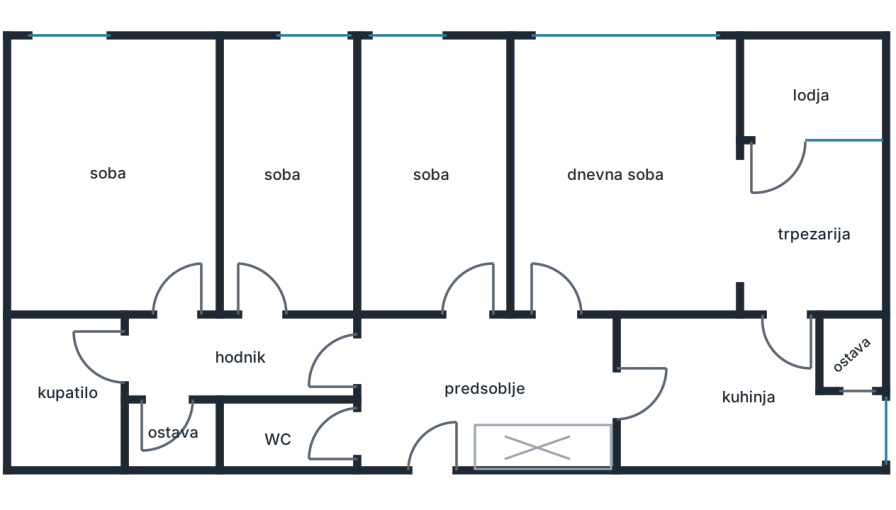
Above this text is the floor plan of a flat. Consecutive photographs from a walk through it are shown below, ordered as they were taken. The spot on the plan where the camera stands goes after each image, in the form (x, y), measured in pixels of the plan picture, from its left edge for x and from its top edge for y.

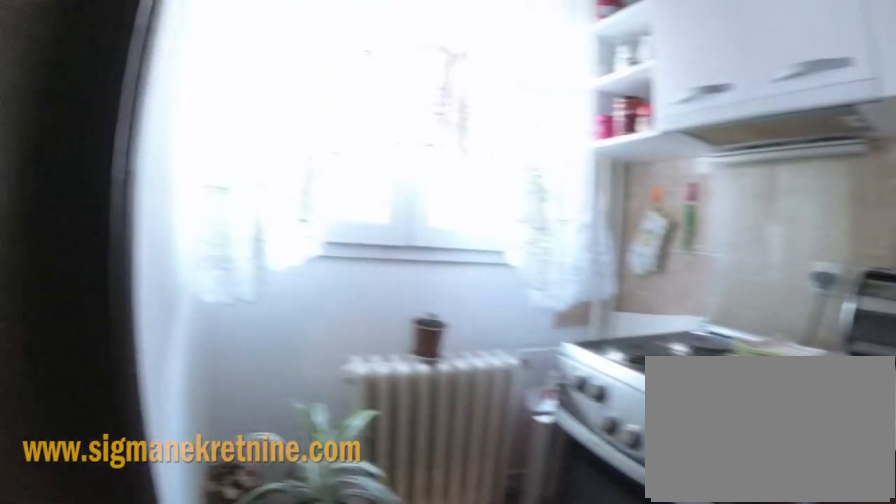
(758, 376)
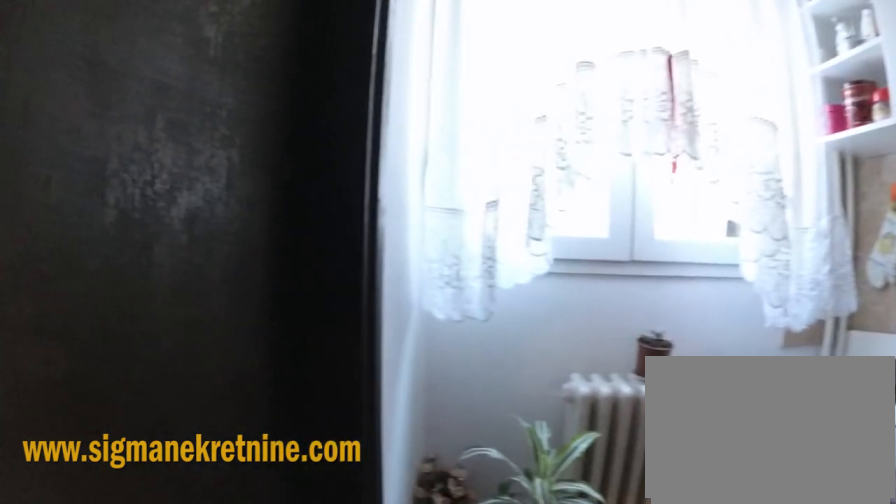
(752, 385)
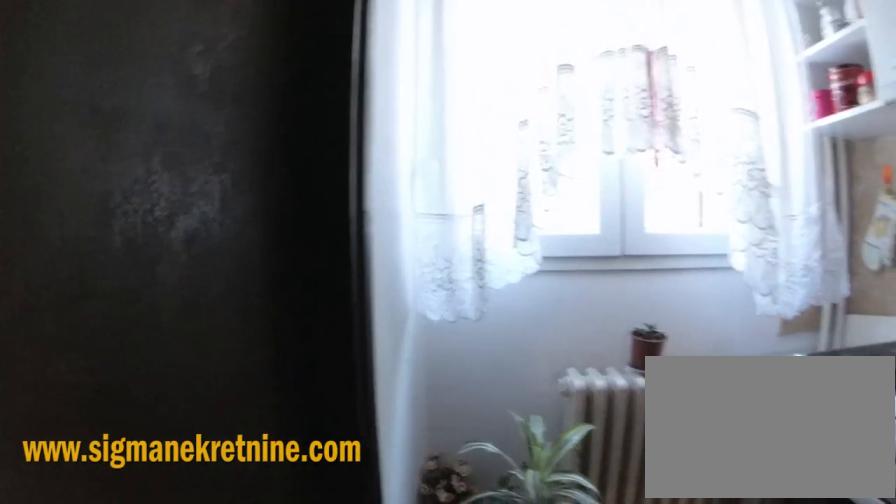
(753, 384)
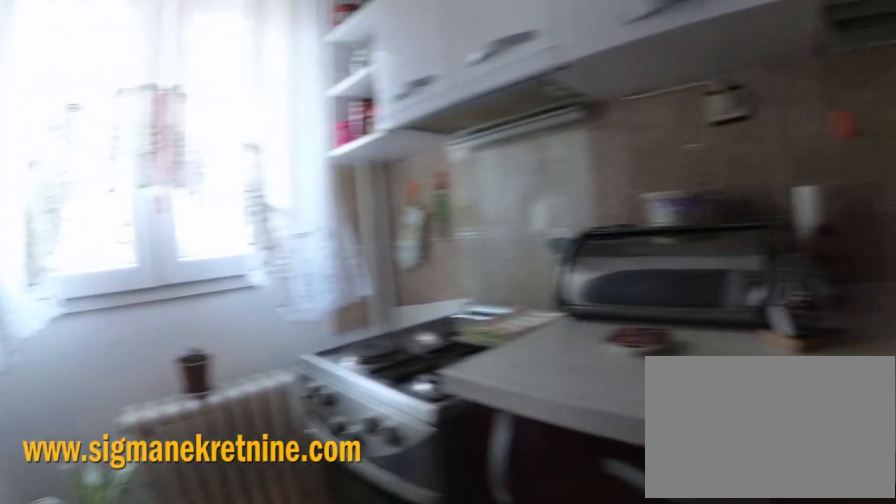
(762, 373)
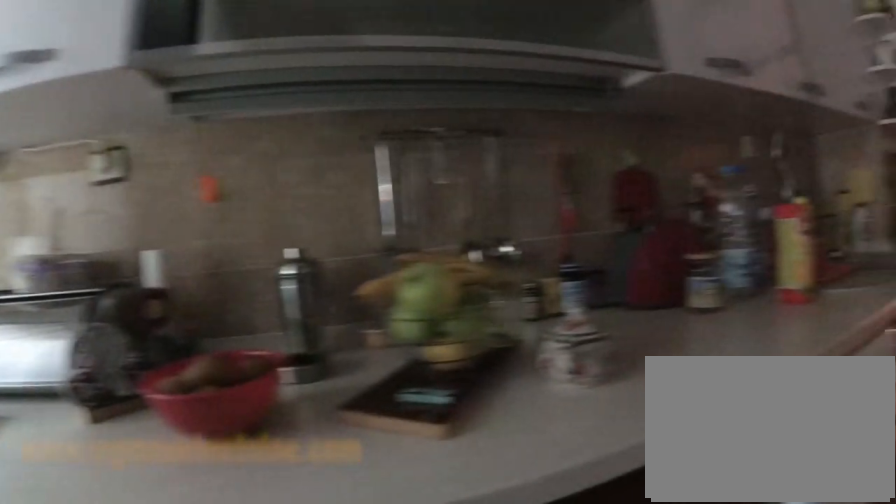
(776, 369)
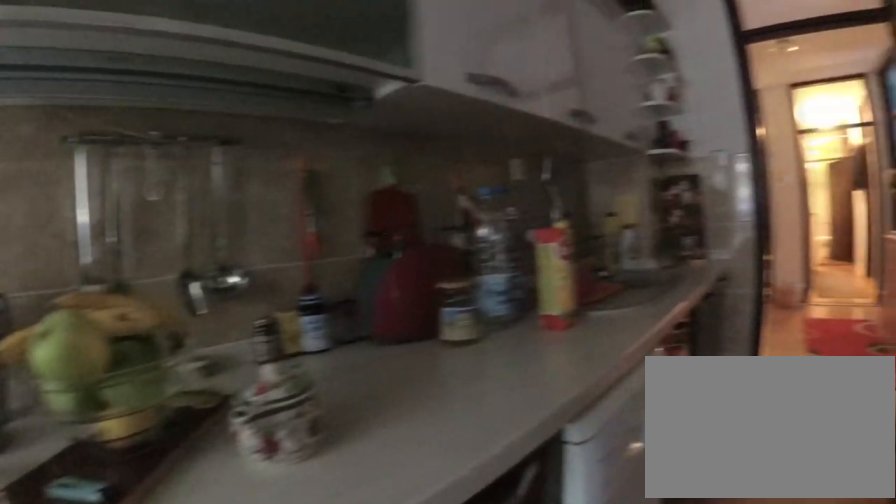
(785, 374)
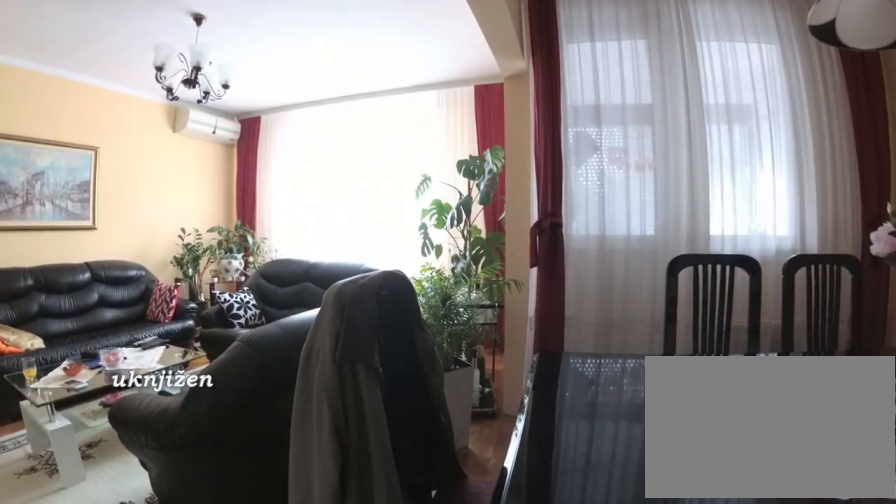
(783, 303)
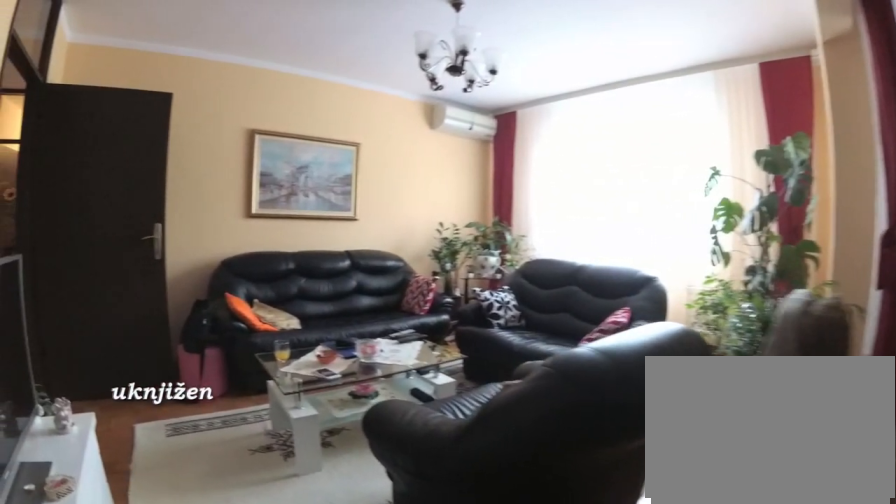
(769, 294)
